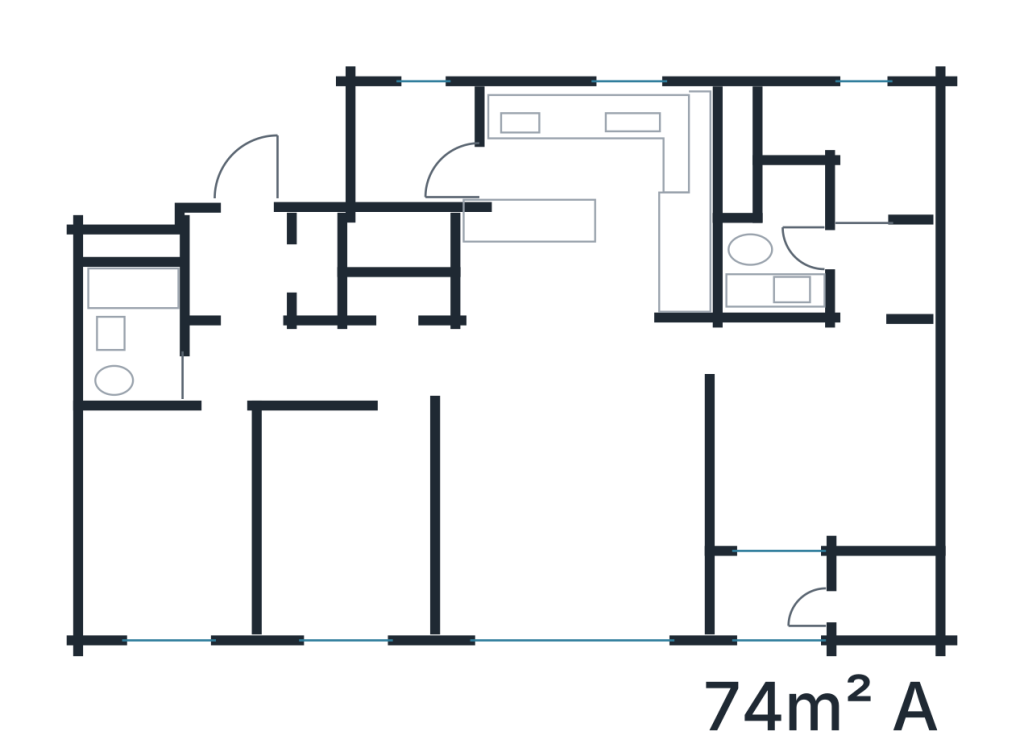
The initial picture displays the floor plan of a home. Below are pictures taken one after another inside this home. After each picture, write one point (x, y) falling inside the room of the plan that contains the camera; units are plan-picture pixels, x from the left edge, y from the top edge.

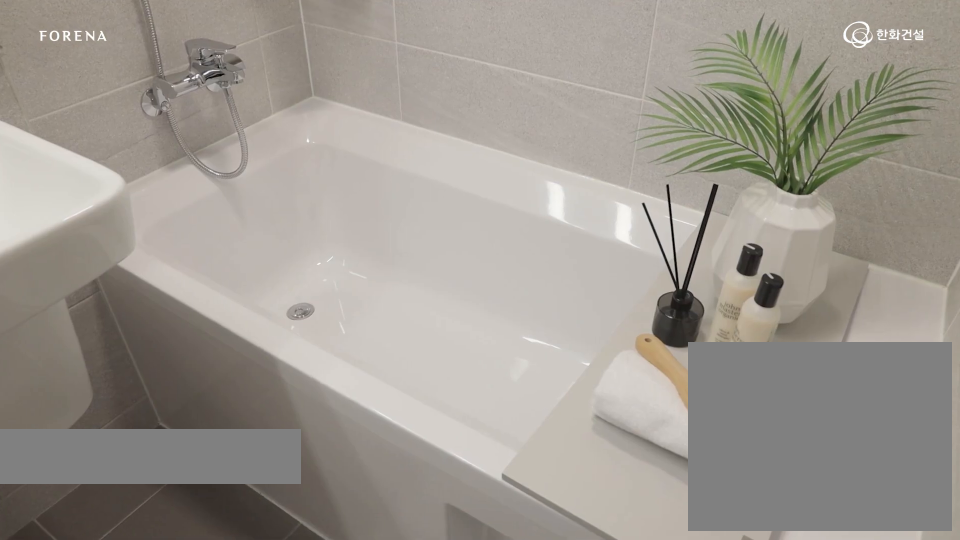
(172, 371)
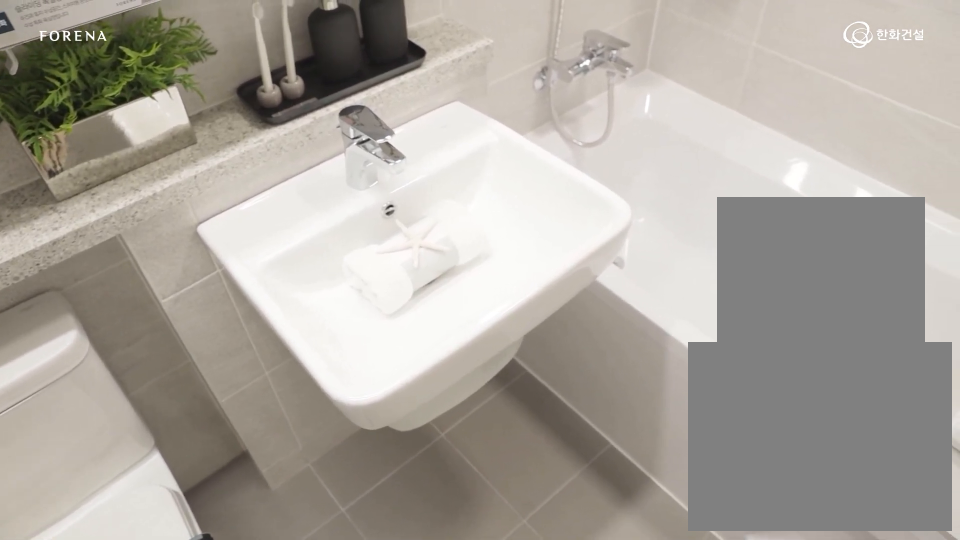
(172, 371)
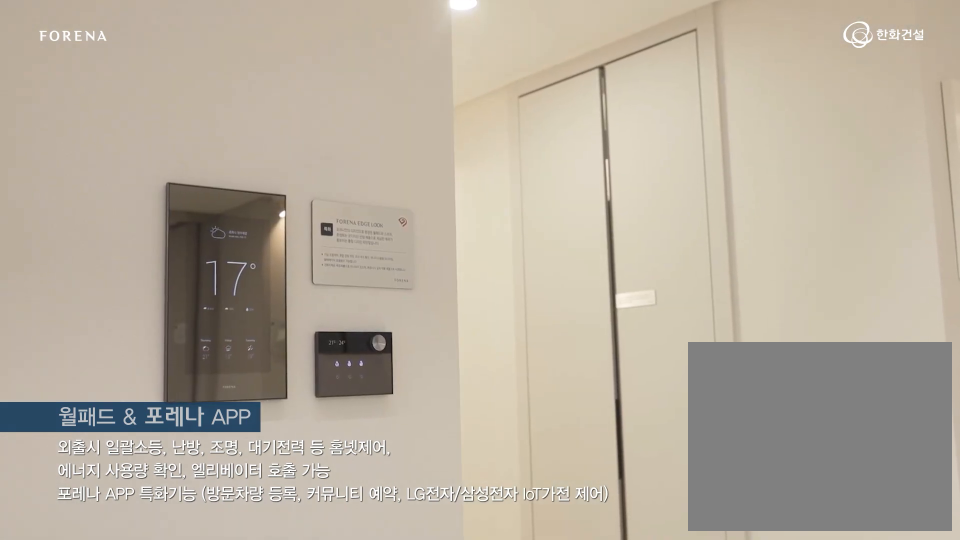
(580, 494)
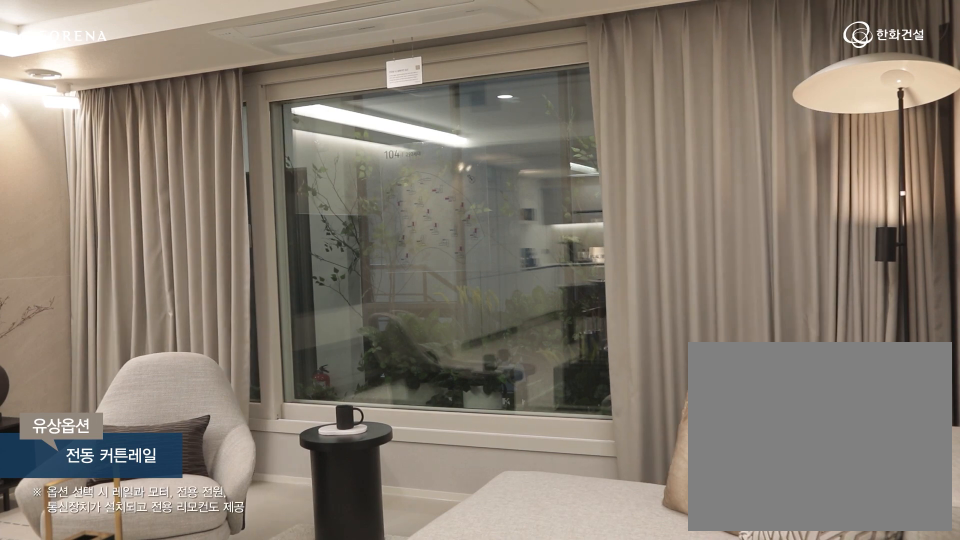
(580, 494)
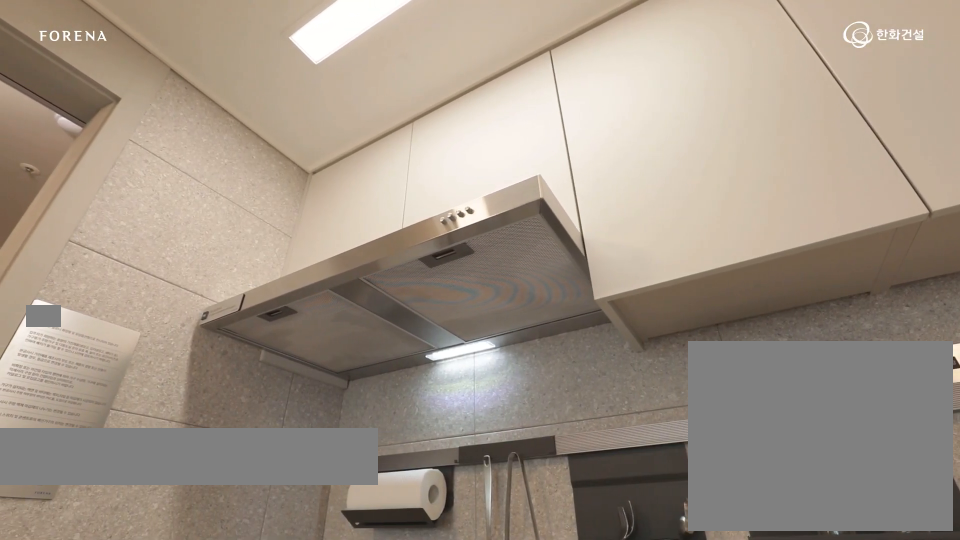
(561, 287)
